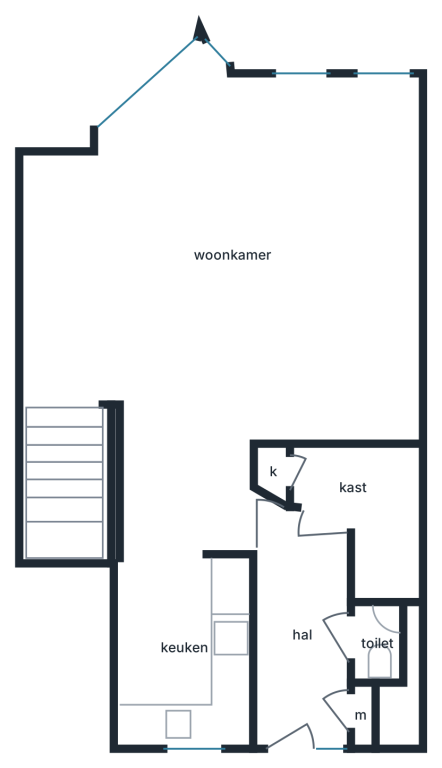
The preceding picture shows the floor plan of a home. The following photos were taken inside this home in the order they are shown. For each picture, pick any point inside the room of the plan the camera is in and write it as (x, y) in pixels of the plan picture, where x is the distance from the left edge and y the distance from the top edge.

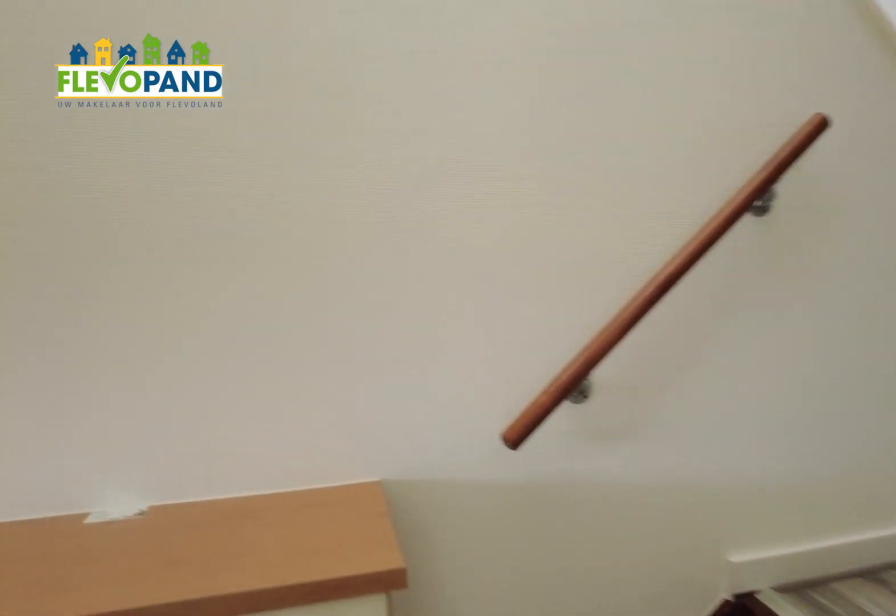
(231, 371)
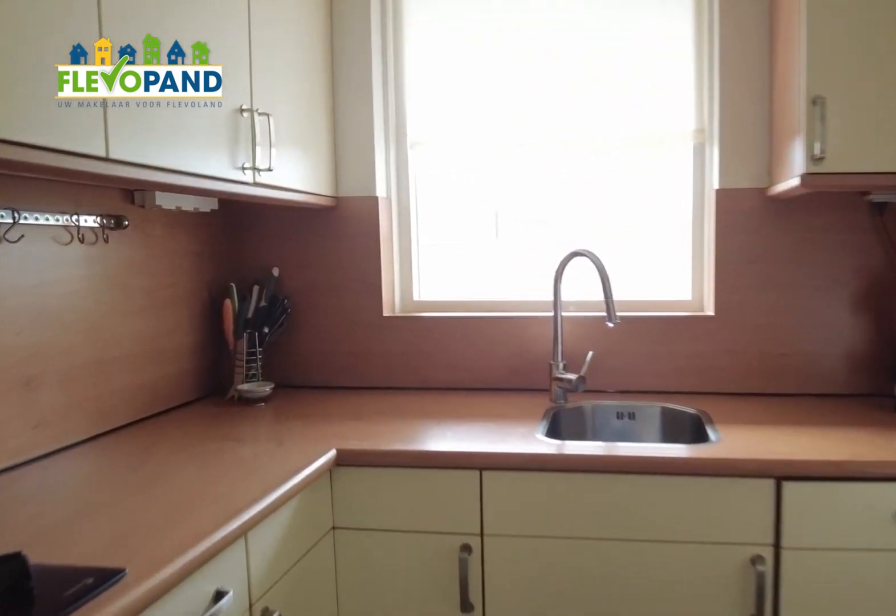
(185, 649)
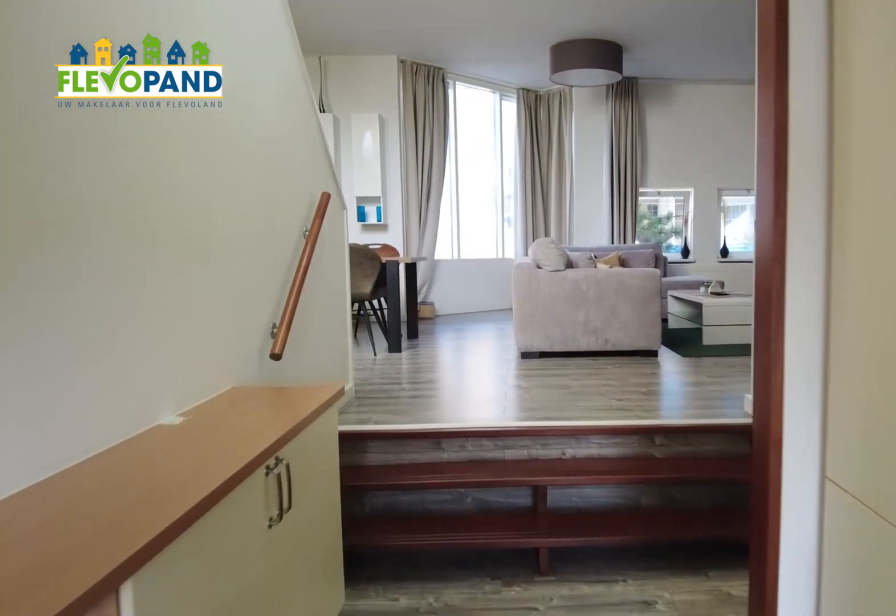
(185, 649)
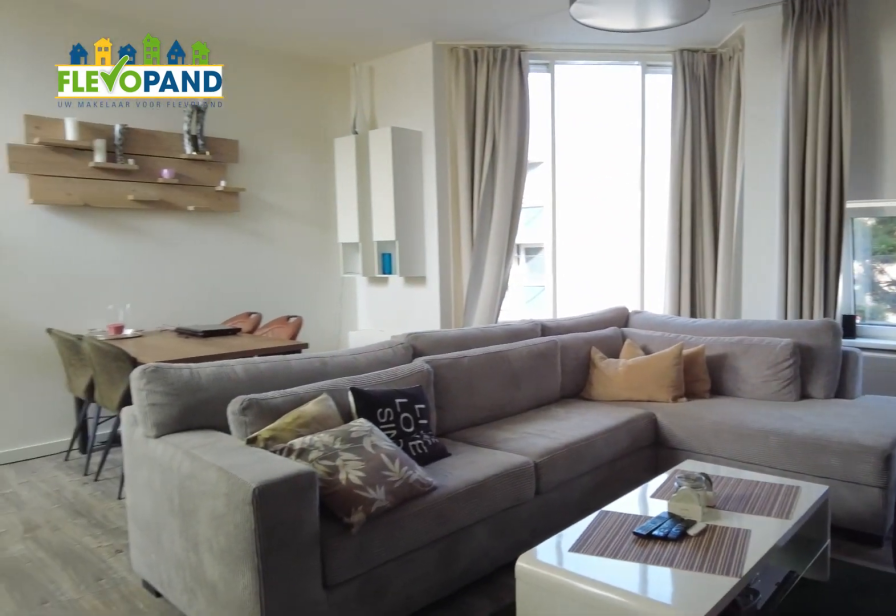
(231, 370)
